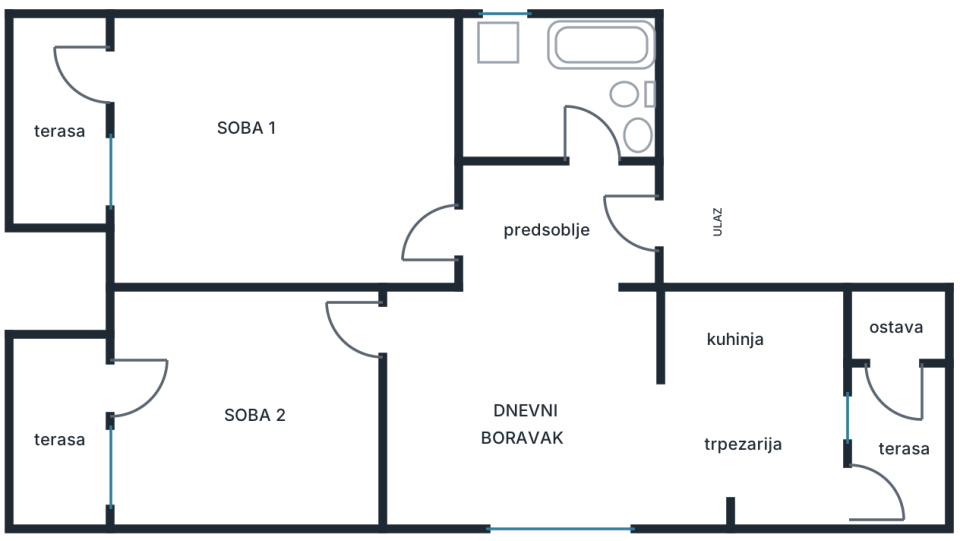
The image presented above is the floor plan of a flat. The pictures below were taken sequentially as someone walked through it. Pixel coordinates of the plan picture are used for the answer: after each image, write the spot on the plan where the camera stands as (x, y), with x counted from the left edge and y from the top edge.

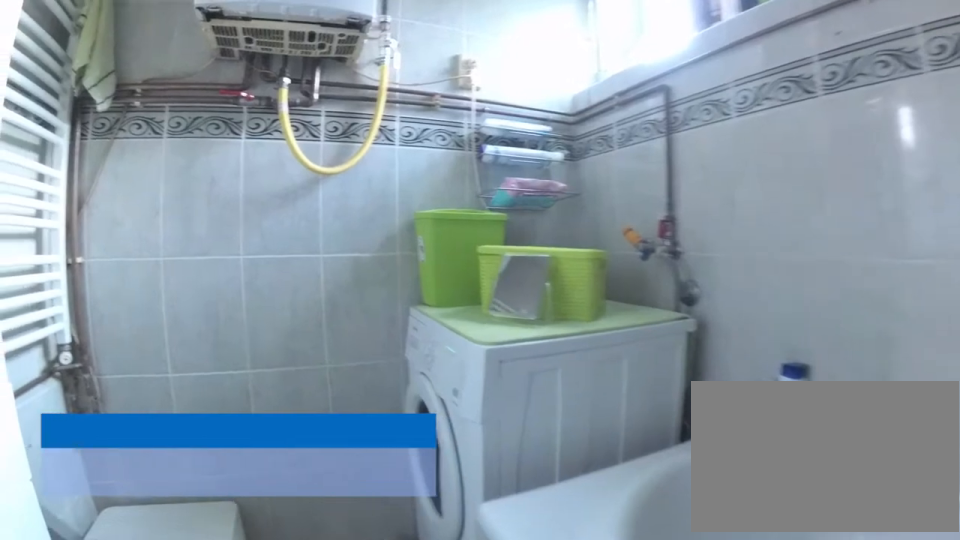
(613, 119)
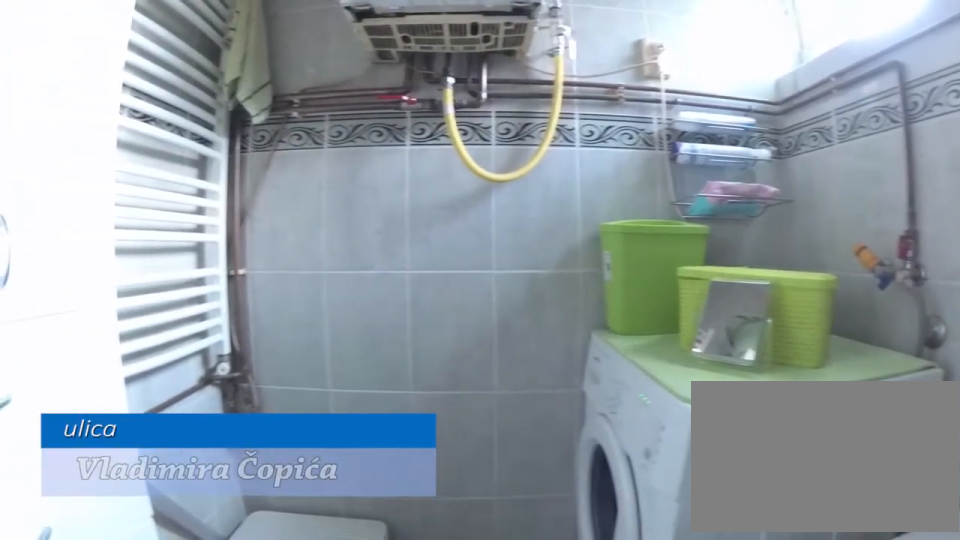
(608, 112)
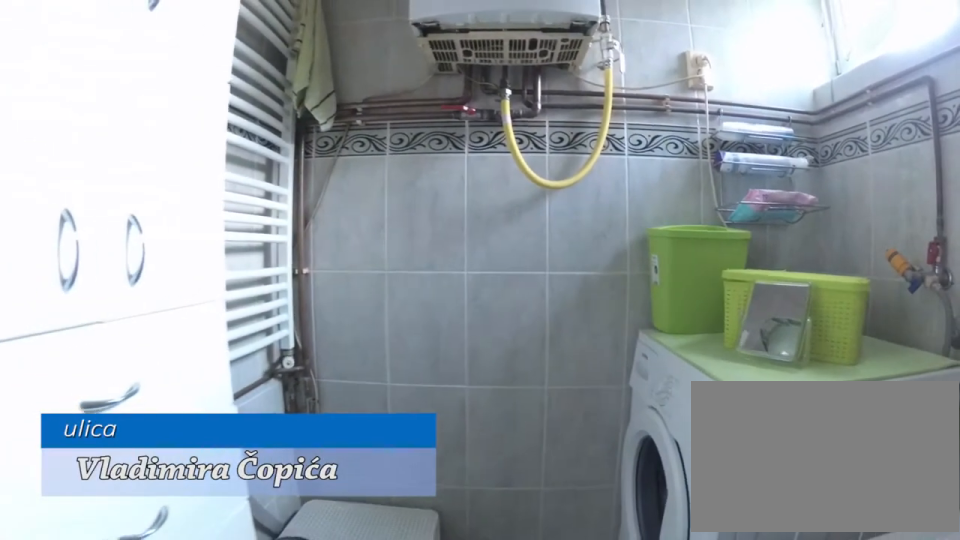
(611, 119)
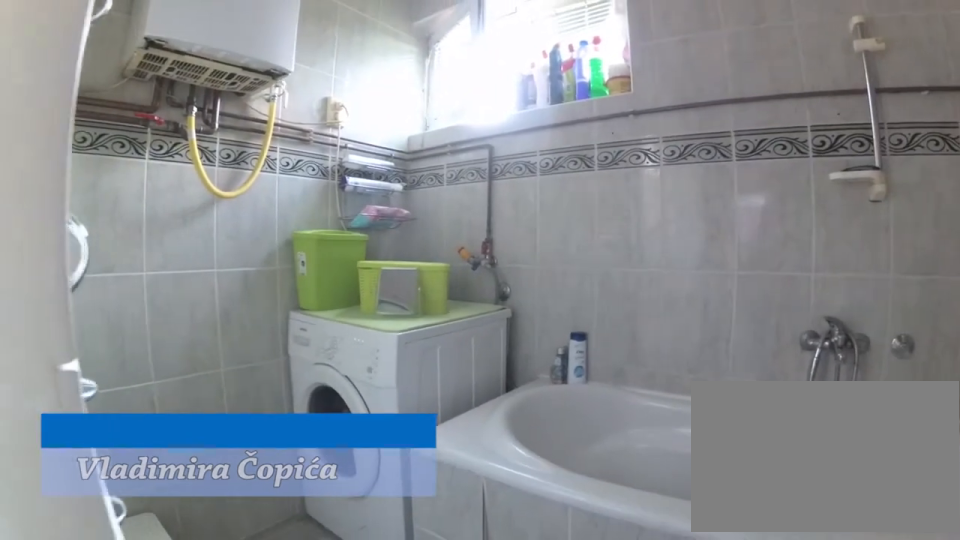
(614, 140)
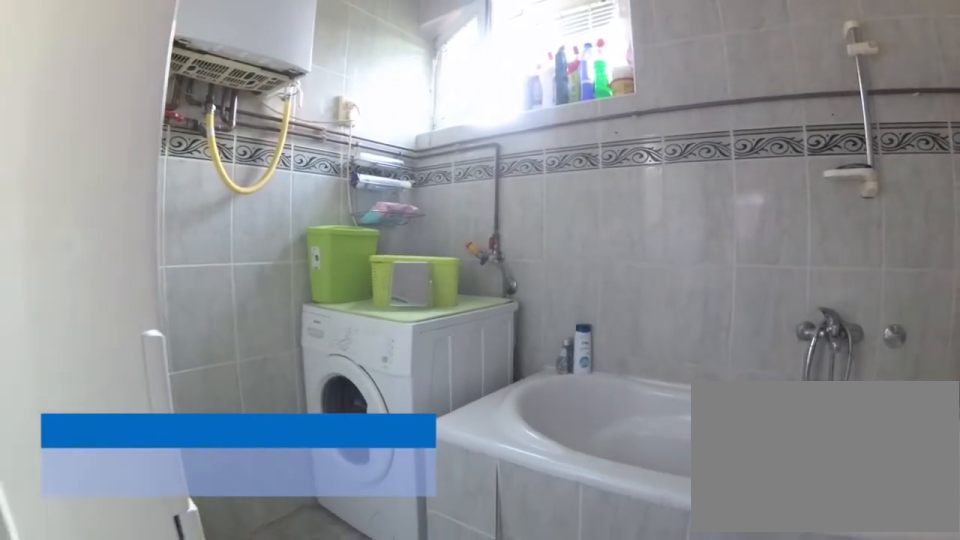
(614, 145)
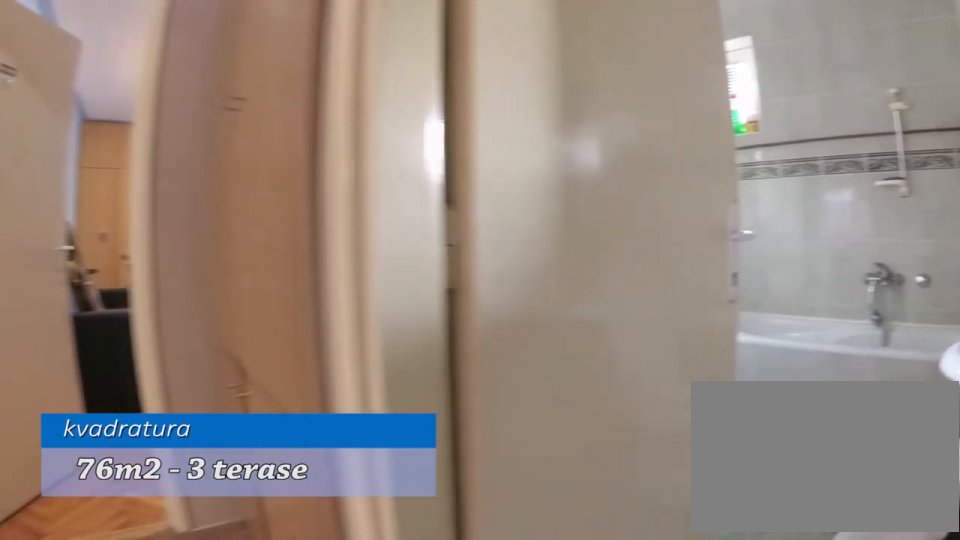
(615, 200)
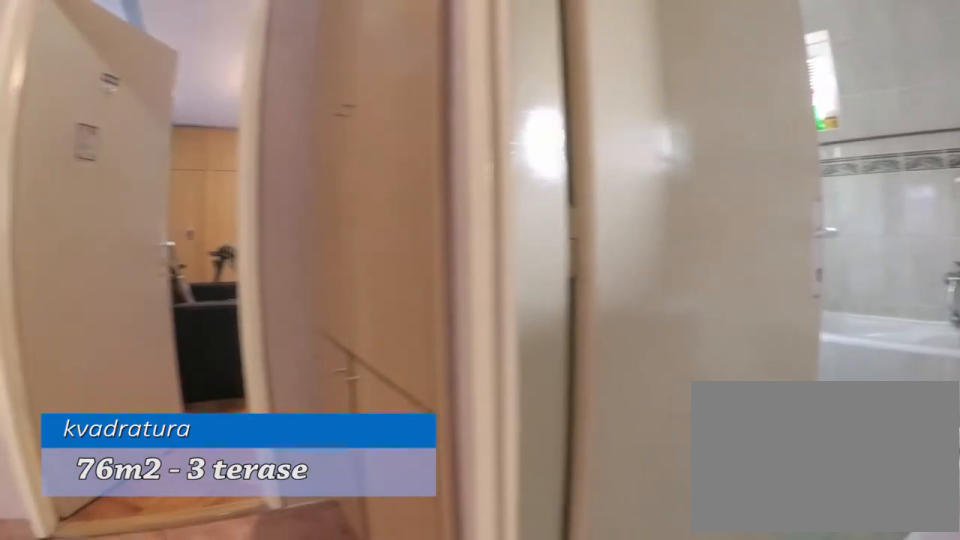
(623, 201)
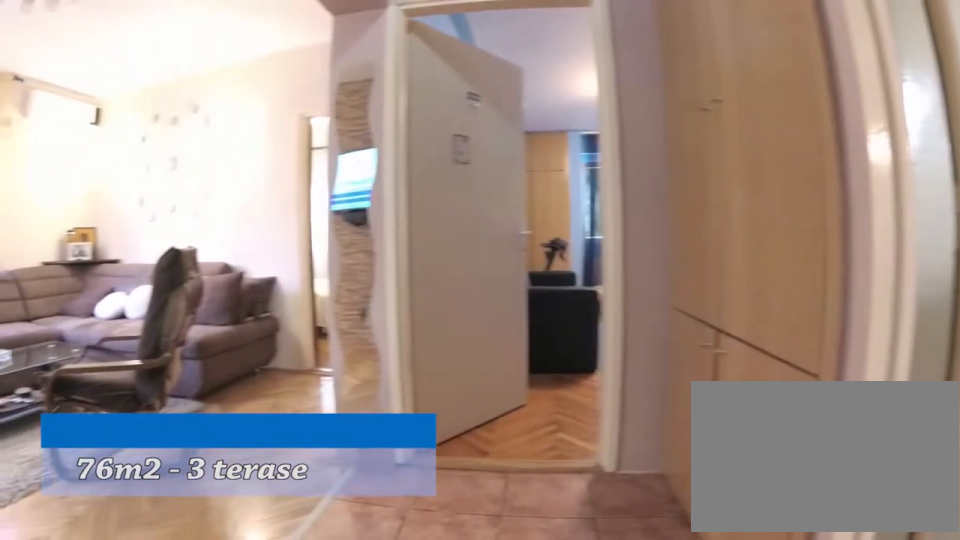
(638, 209)
